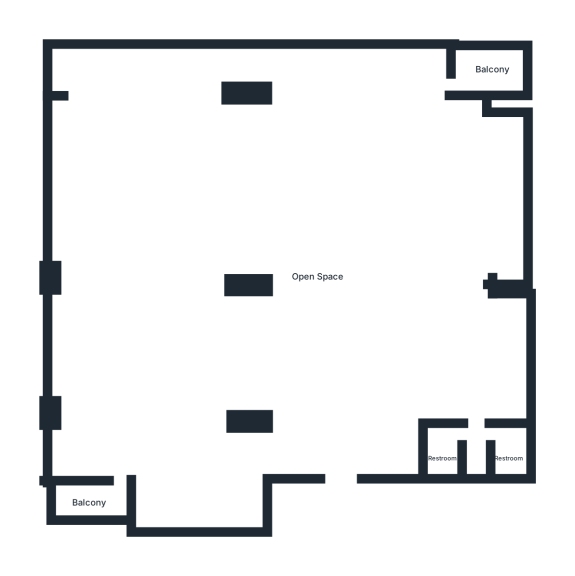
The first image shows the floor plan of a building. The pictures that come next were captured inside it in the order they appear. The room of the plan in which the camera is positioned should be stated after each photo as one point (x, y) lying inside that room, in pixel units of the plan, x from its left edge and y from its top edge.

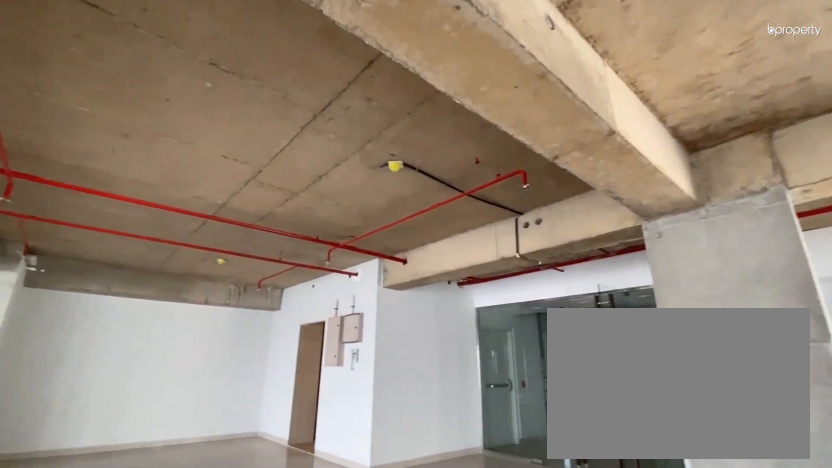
(169, 402)
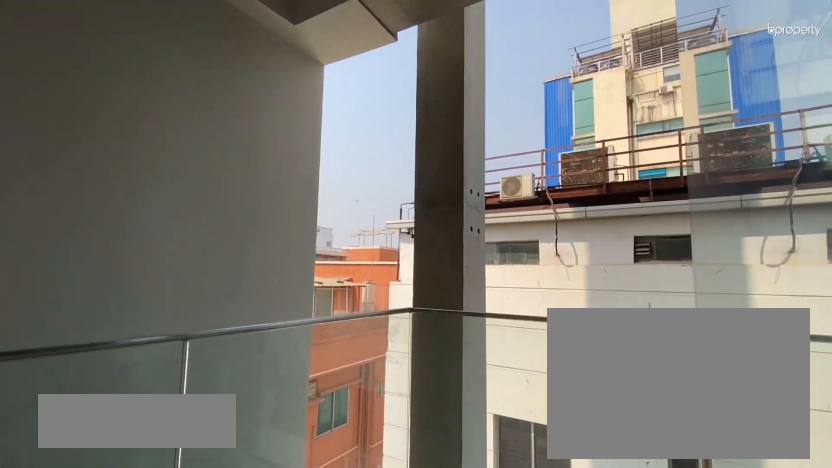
(88, 502)
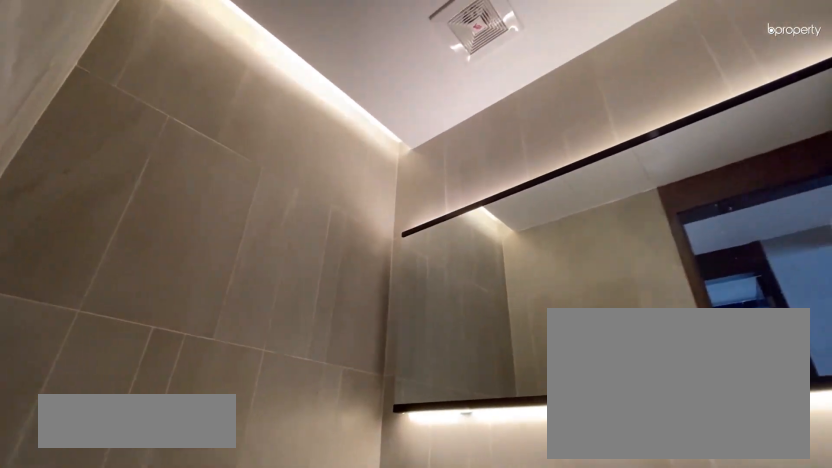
(441, 456)
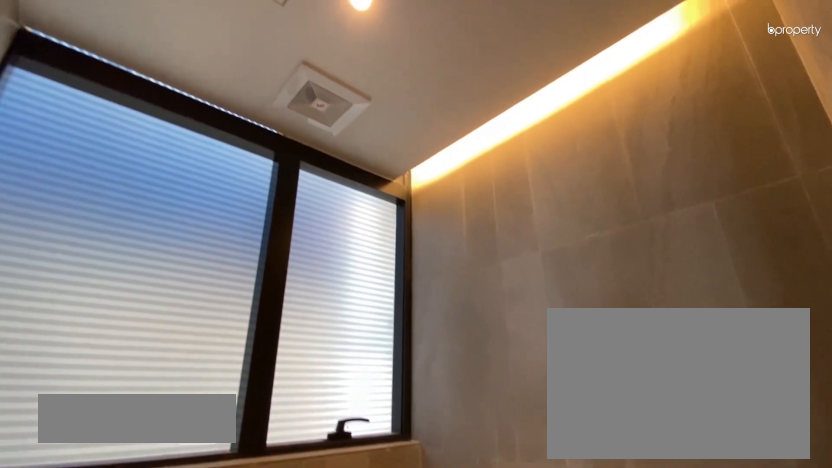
(506, 458)
